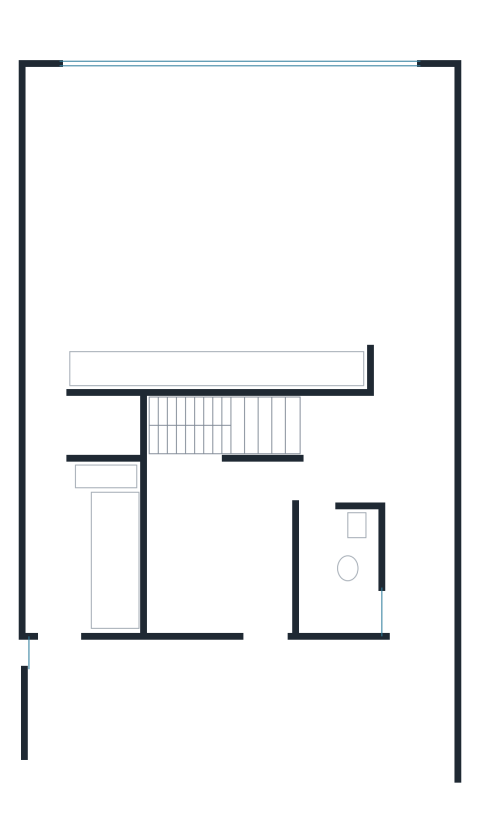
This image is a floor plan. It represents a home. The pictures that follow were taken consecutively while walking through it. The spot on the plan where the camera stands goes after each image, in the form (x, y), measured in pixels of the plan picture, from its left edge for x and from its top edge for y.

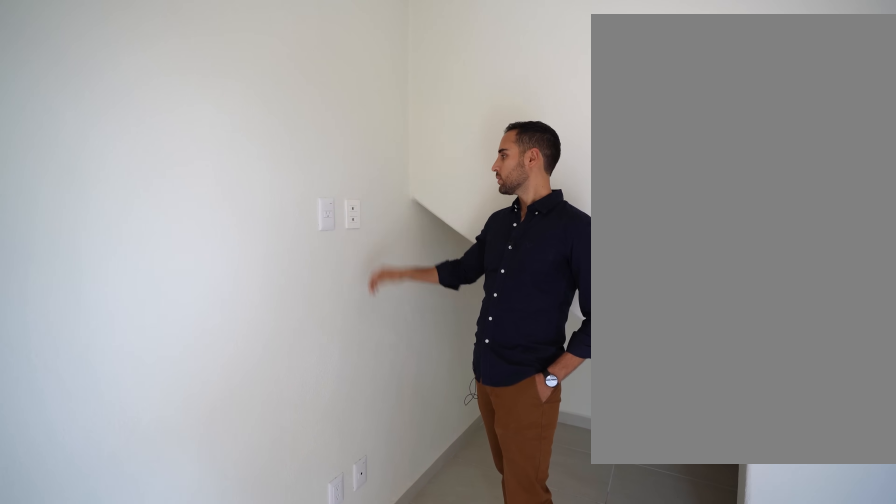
(184, 575)
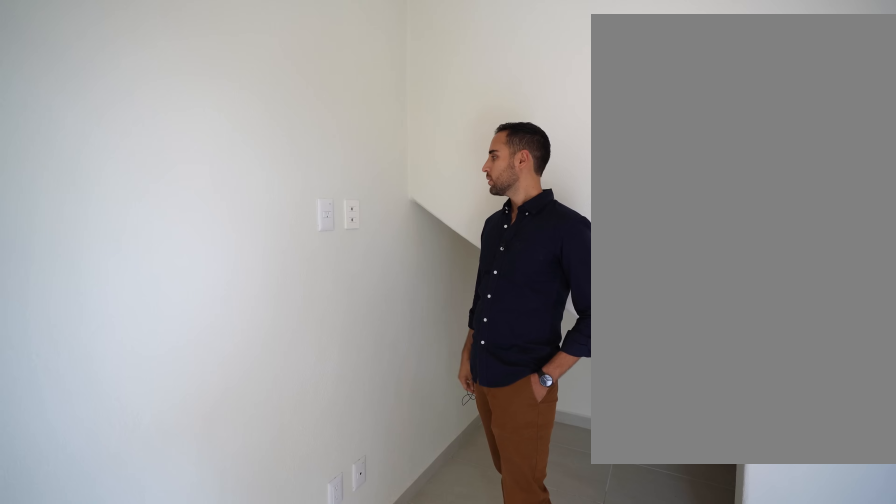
(184, 575)
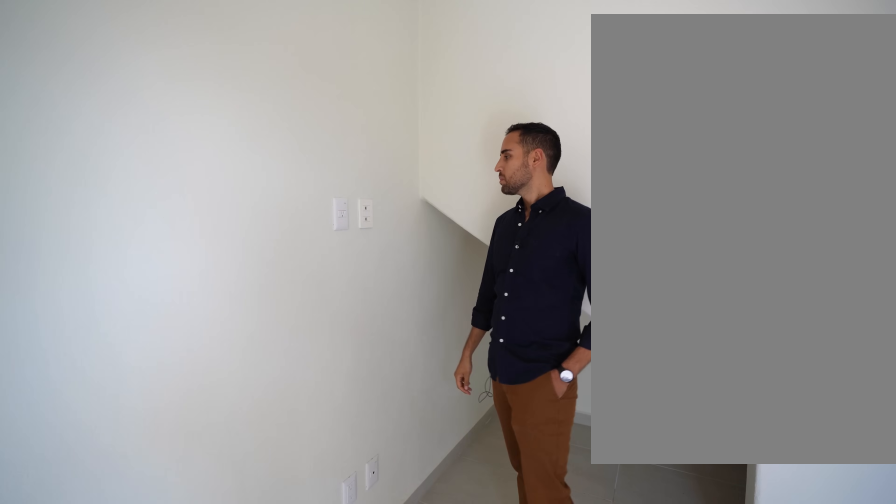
(184, 575)
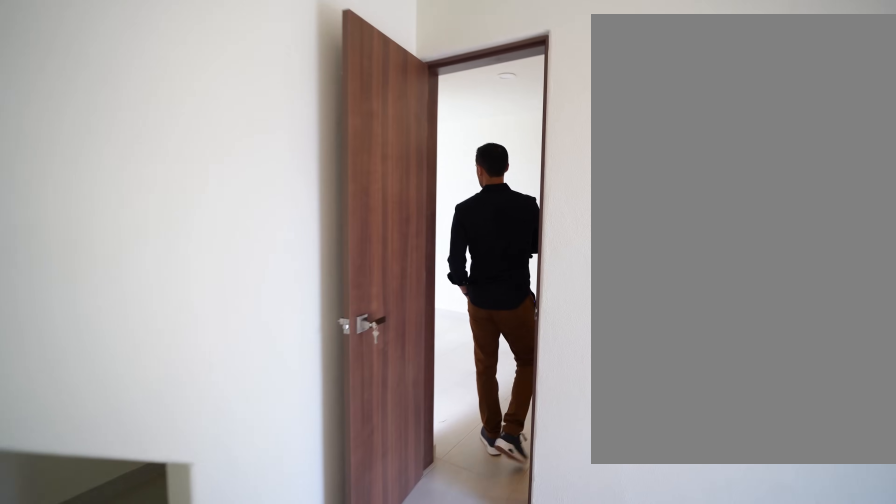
(184, 574)
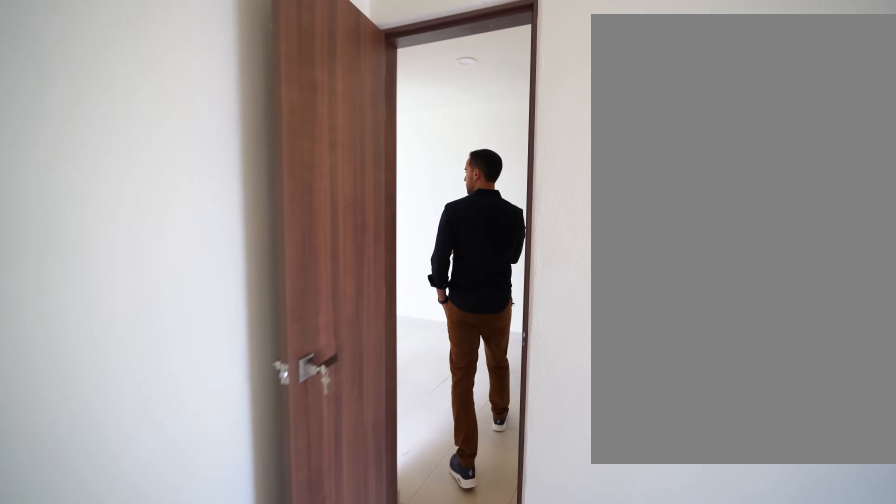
(190, 565)
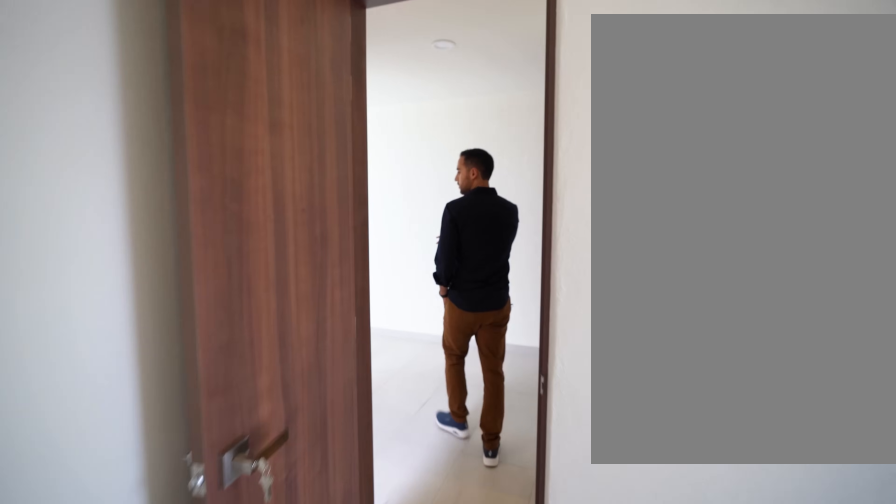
(200, 558)
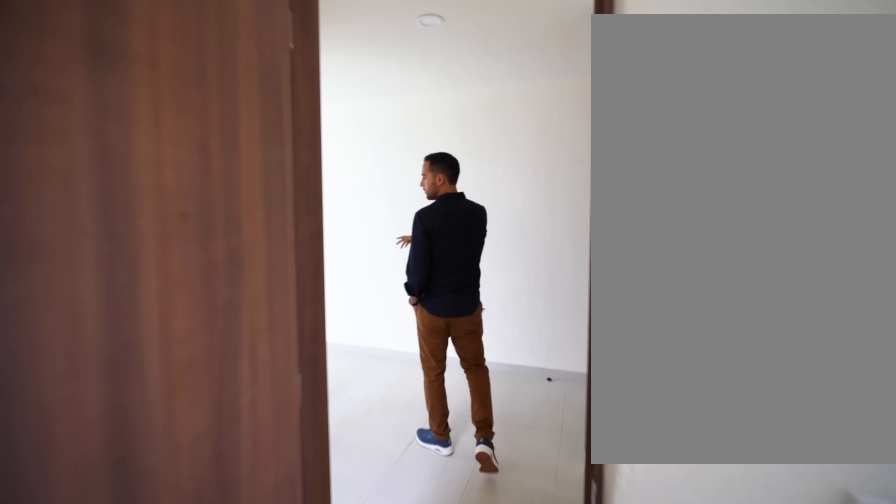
(209, 555)
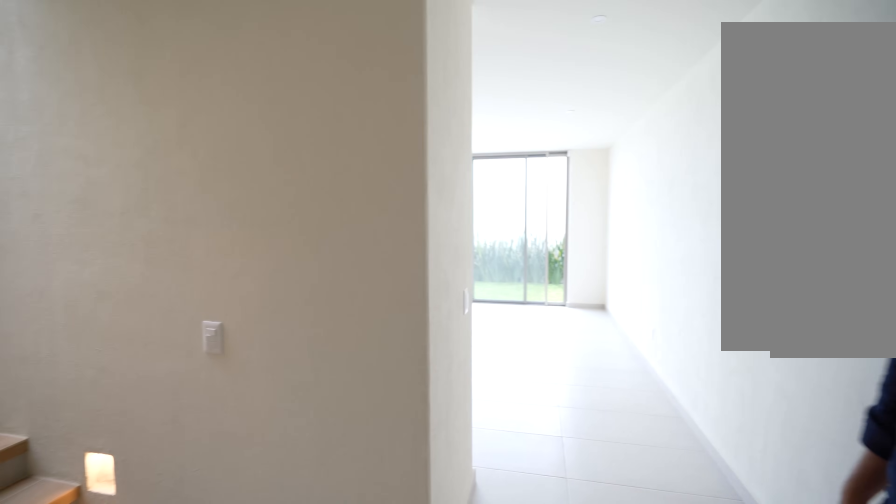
(346, 470)
